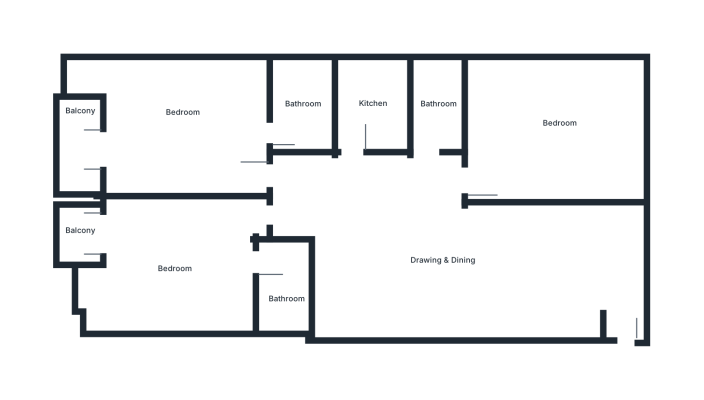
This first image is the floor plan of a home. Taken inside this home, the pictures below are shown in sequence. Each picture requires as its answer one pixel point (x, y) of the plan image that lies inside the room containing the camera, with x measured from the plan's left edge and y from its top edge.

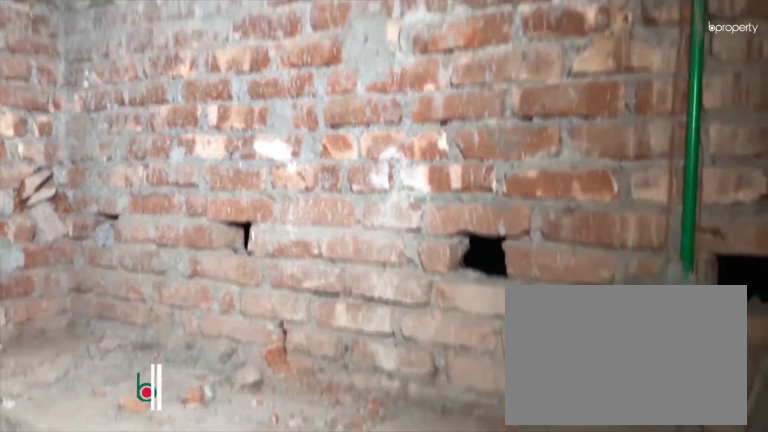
(369, 101)
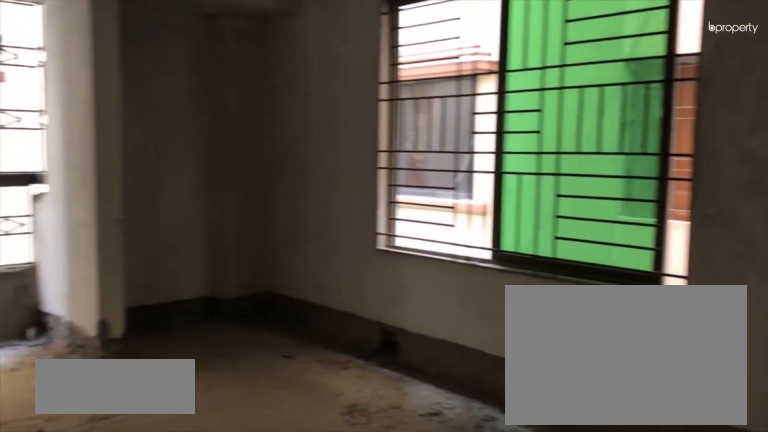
(182, 129)
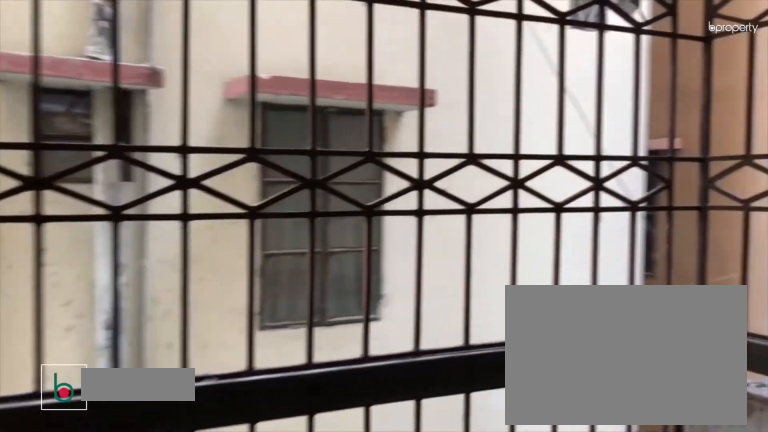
(79, 151)
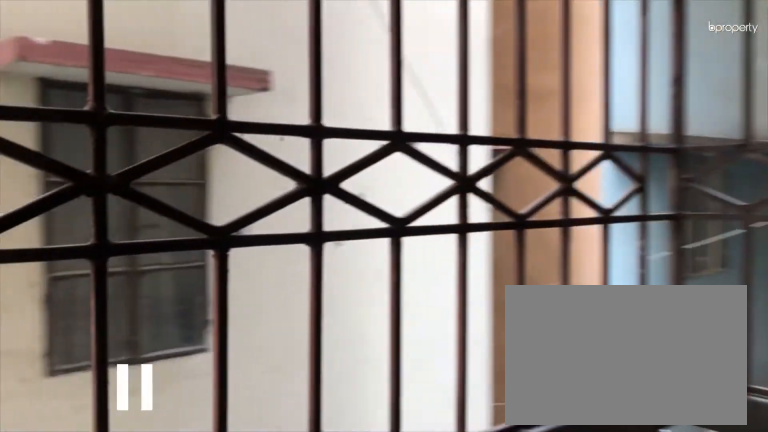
(79, 151)
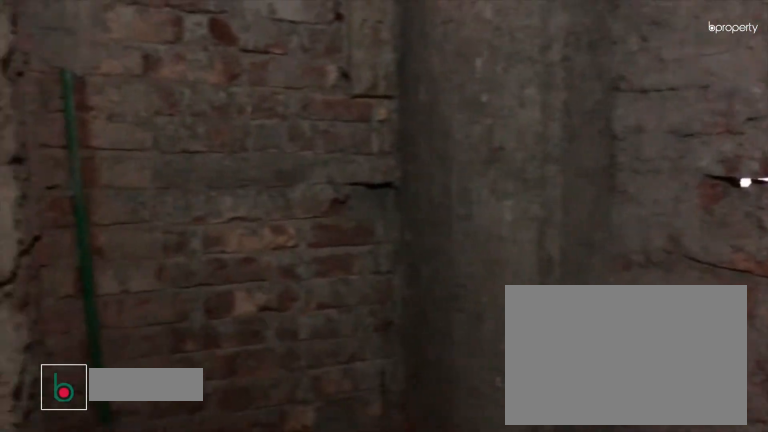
(300, 104)
